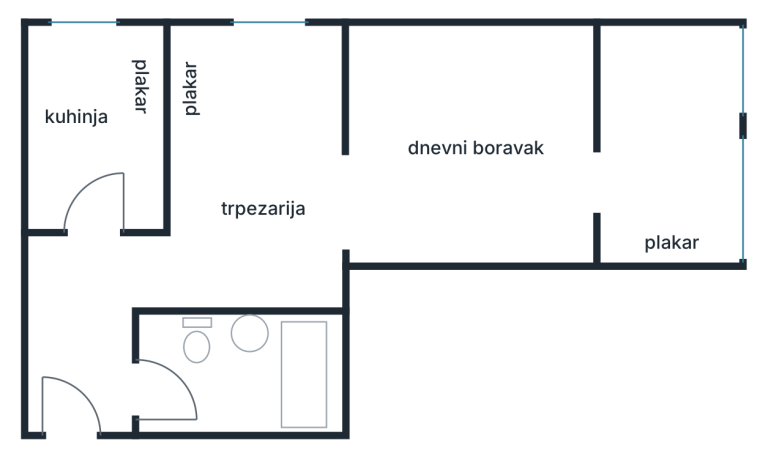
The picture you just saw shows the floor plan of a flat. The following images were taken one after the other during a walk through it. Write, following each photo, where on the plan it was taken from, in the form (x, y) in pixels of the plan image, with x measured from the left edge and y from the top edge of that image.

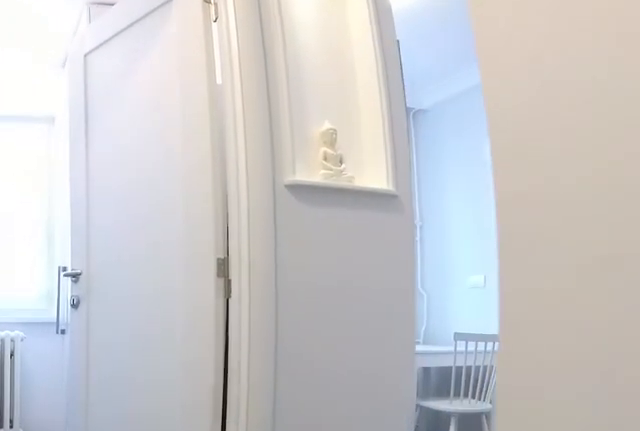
(76, 349)
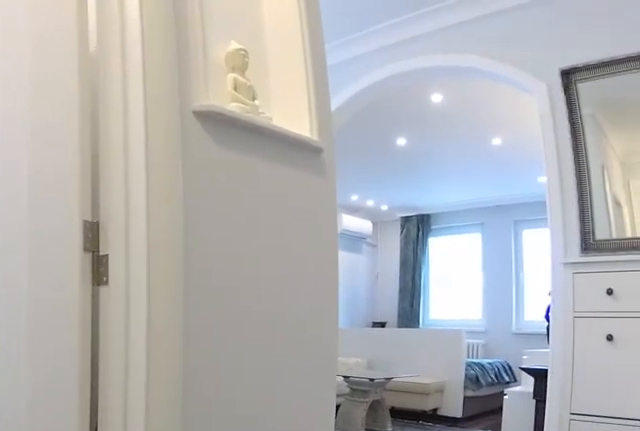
(70, 282)
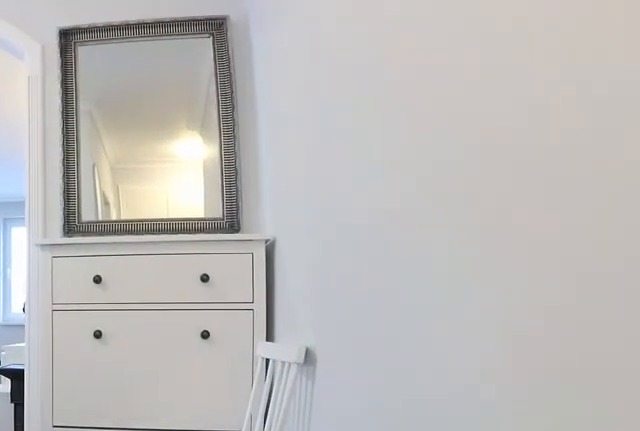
(160, 271)
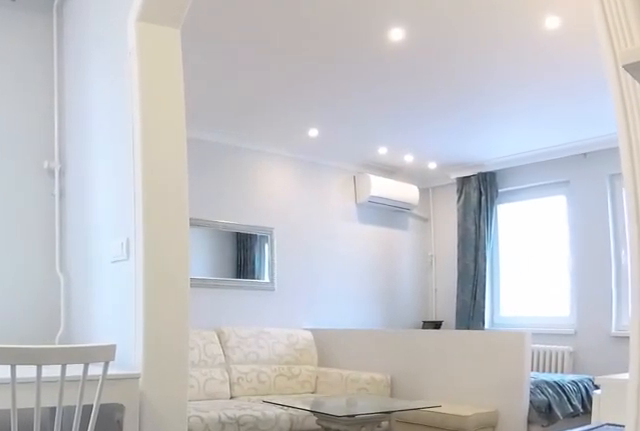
(249, 251)
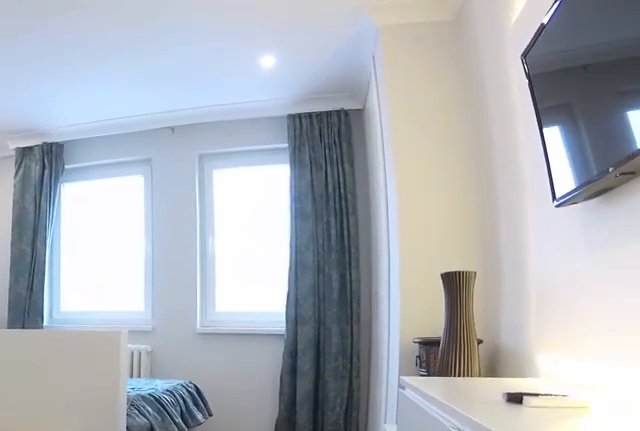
(365, 238)
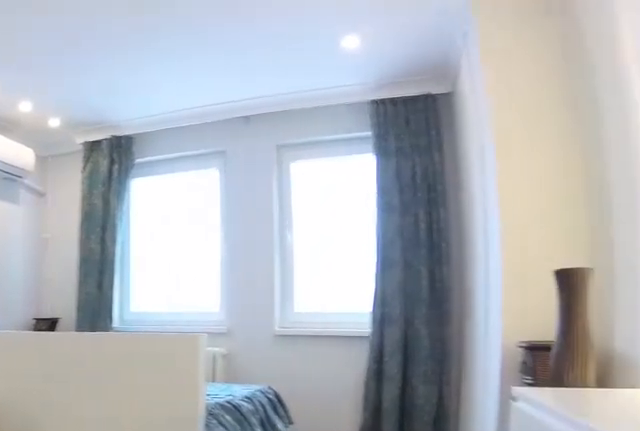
(387, 242)
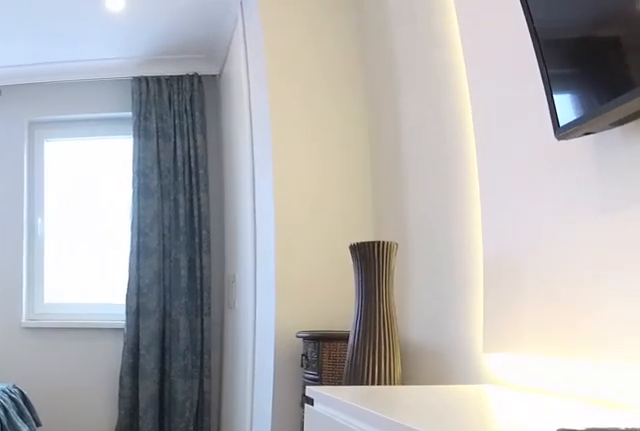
(443, 227)
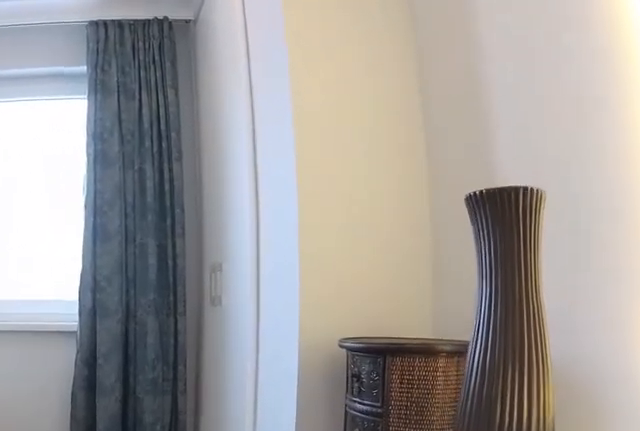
(512, 212)
